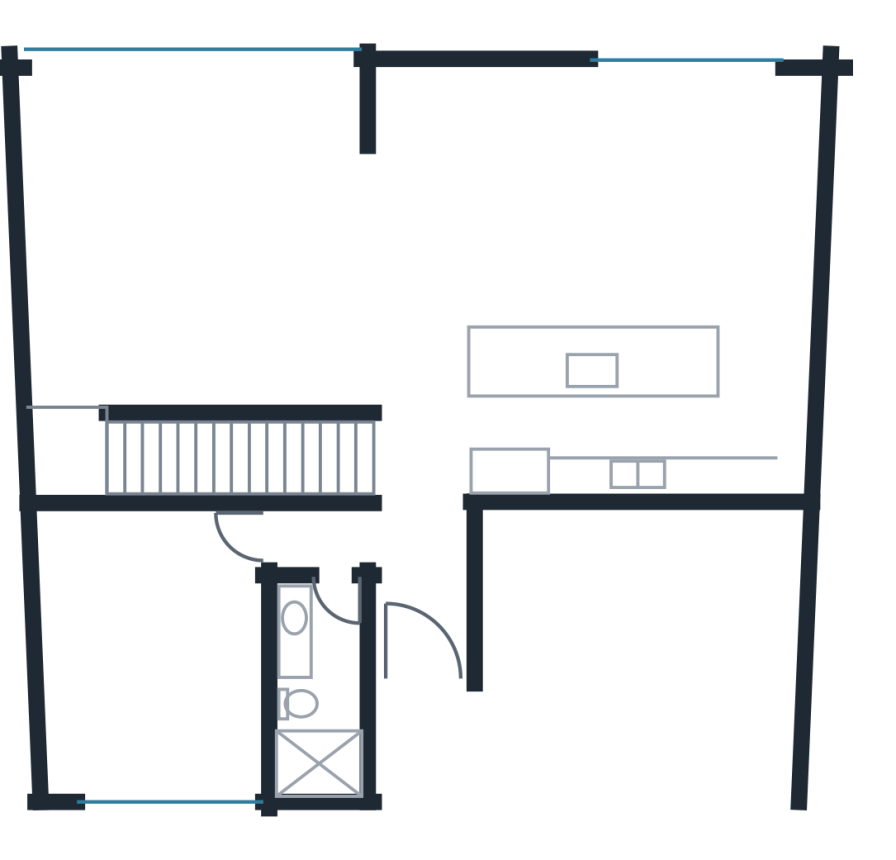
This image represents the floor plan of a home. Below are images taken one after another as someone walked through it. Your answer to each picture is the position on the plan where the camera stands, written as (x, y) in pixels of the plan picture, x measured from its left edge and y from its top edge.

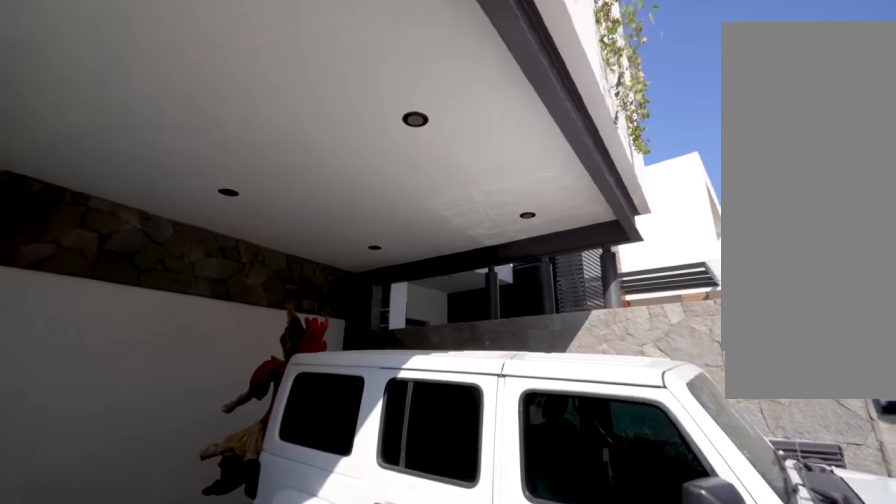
(419, 805)
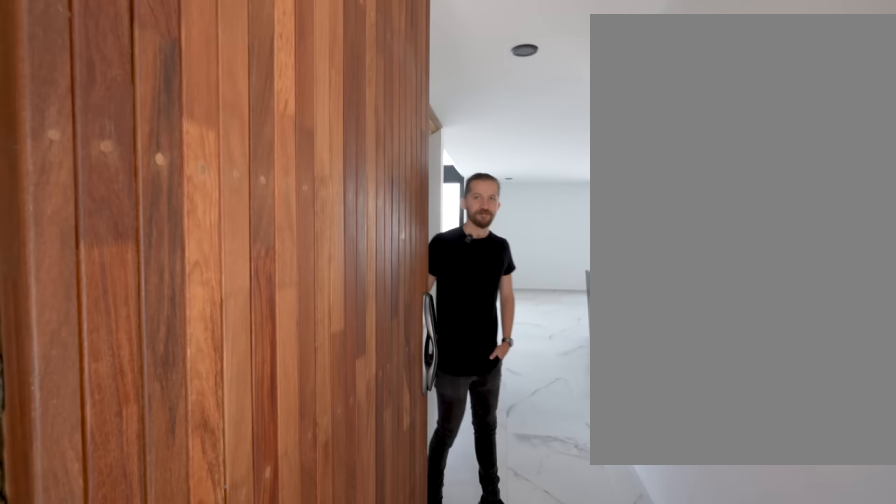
(414, 715)
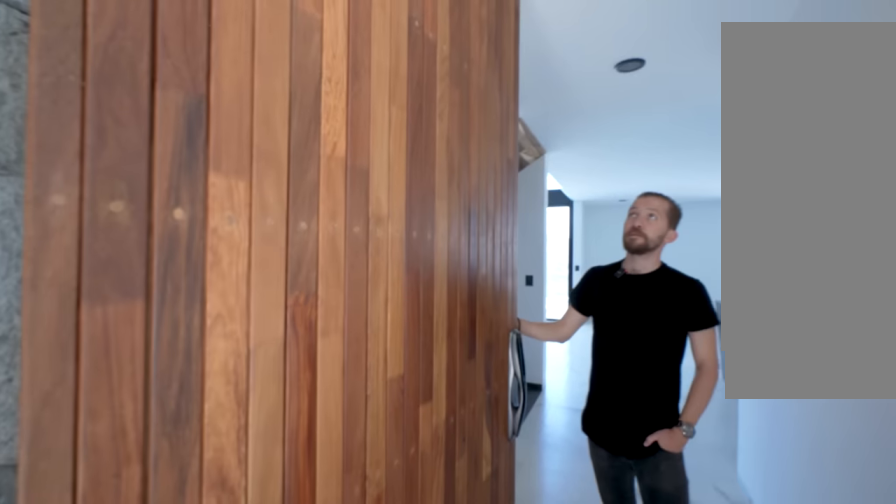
(406, 706)
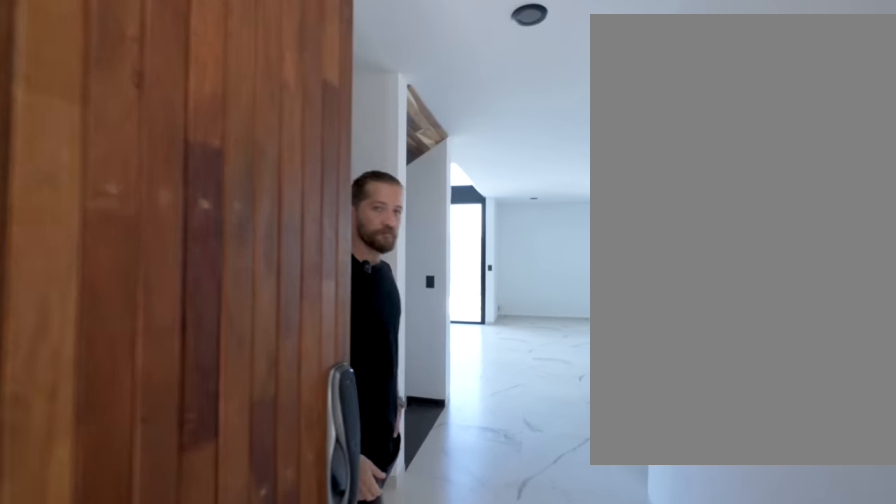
(408, 708)
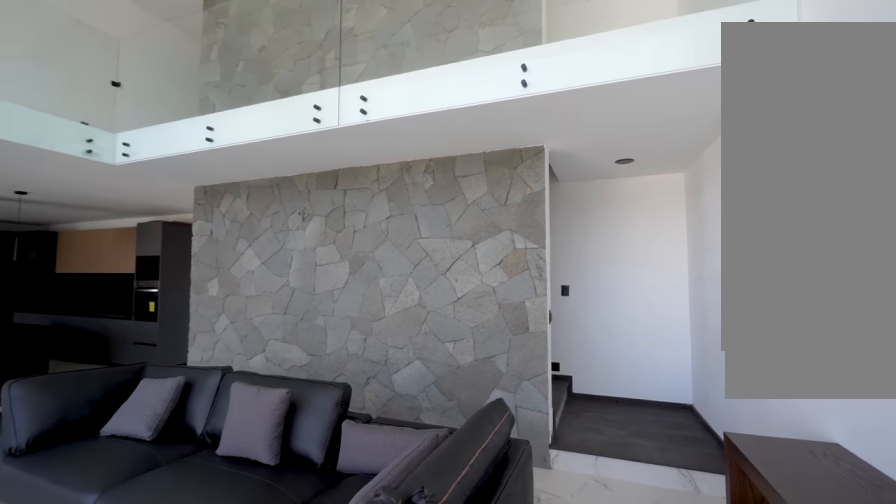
(159, 153)
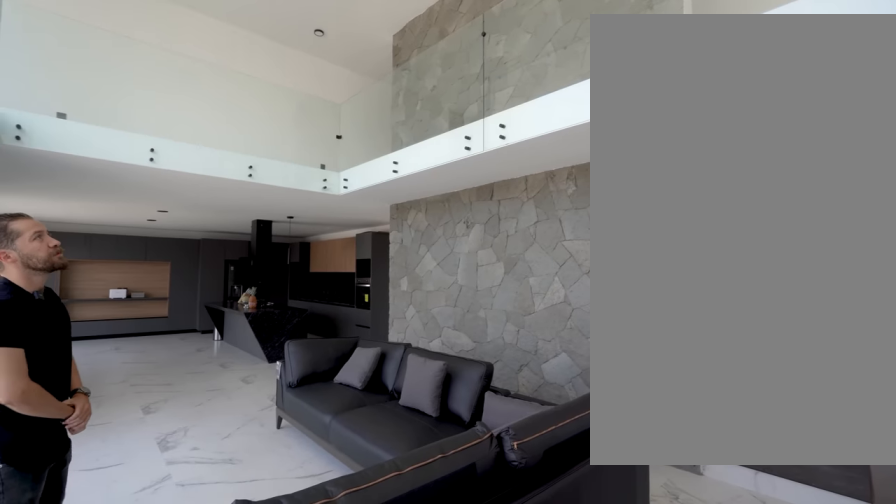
(87, 161)
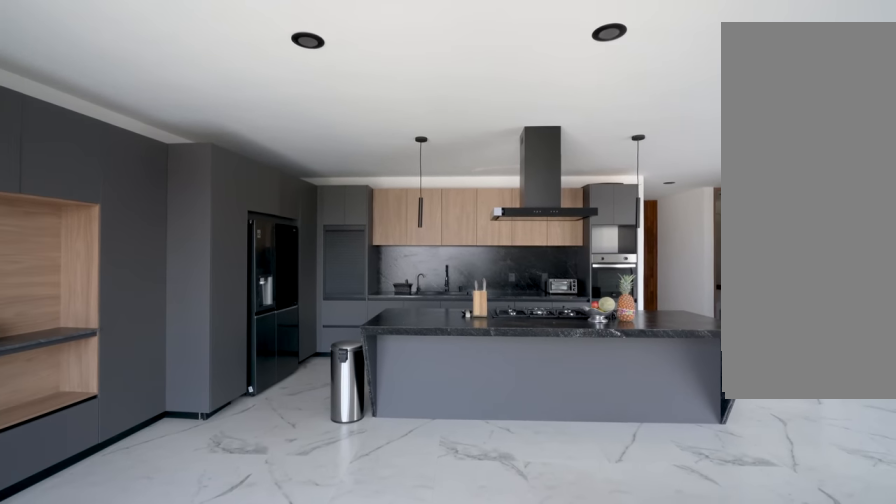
(662, 175)
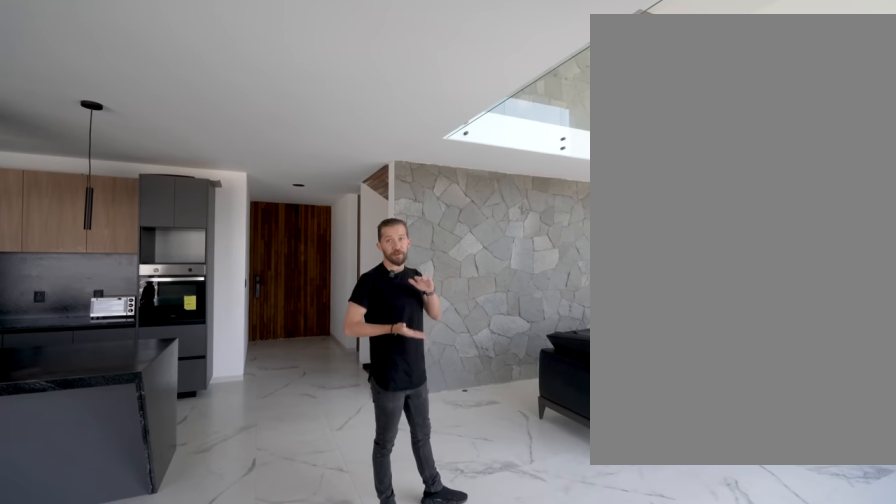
(446, 106)
